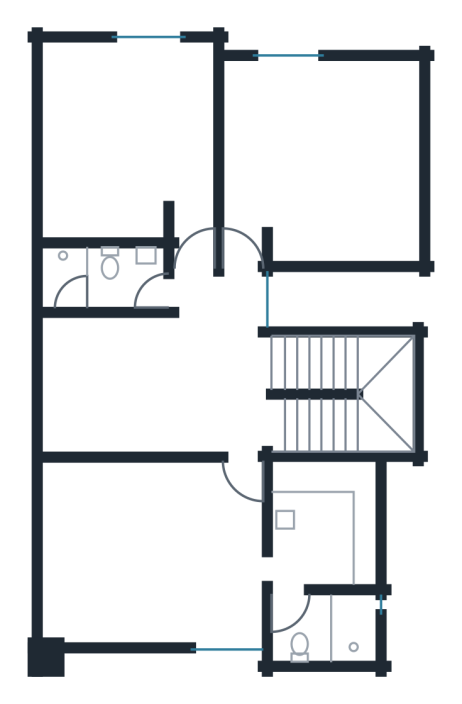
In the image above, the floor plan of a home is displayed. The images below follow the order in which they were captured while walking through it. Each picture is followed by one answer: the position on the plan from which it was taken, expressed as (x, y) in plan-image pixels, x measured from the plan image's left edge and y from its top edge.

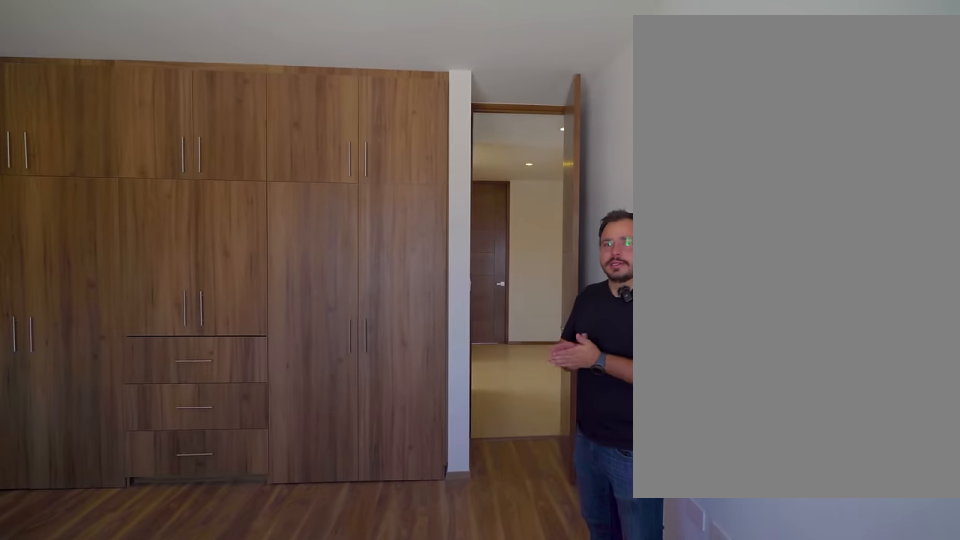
(246, 83)
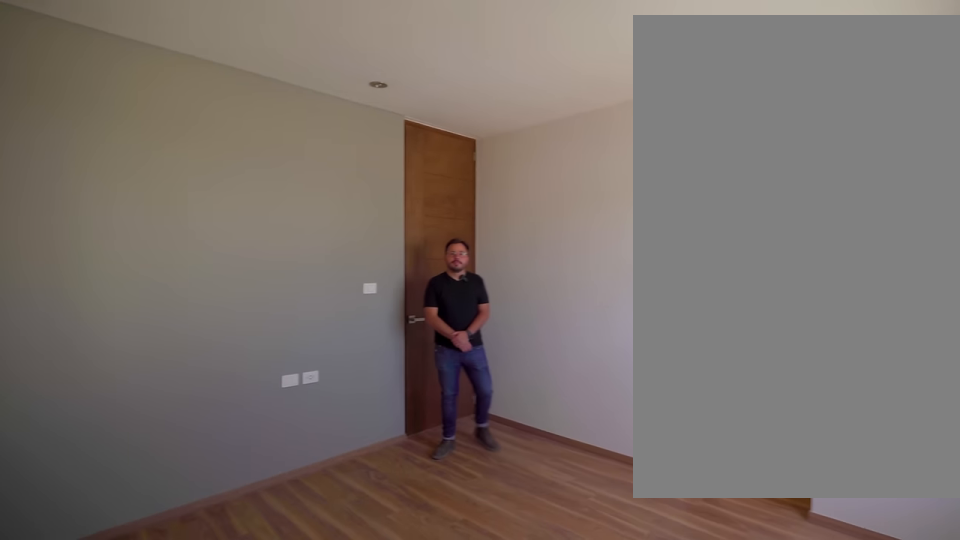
(64, 590)
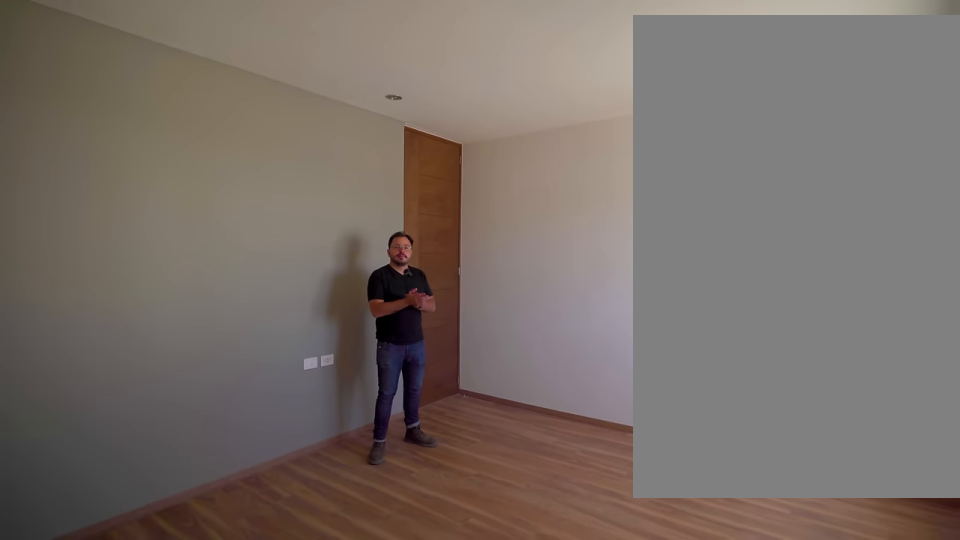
(74, 616)
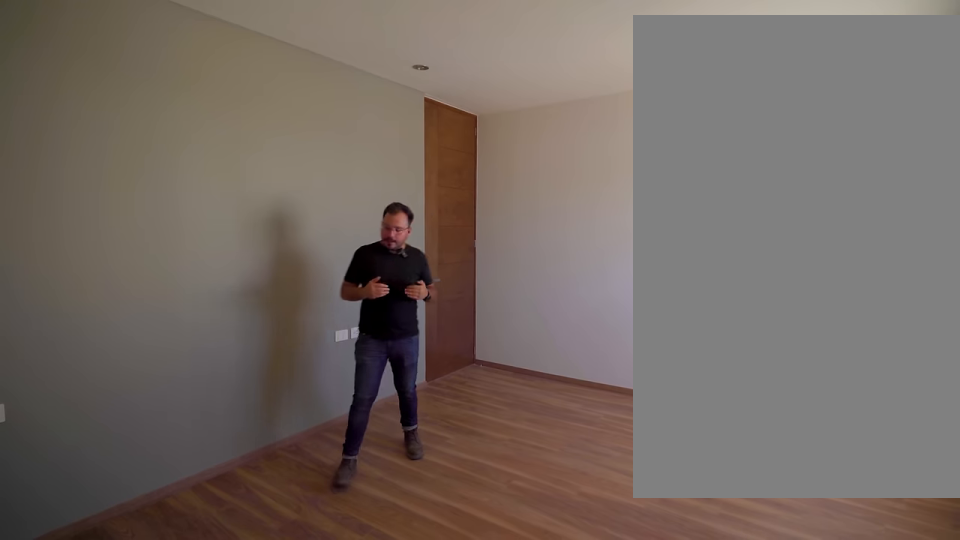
(69, 618)
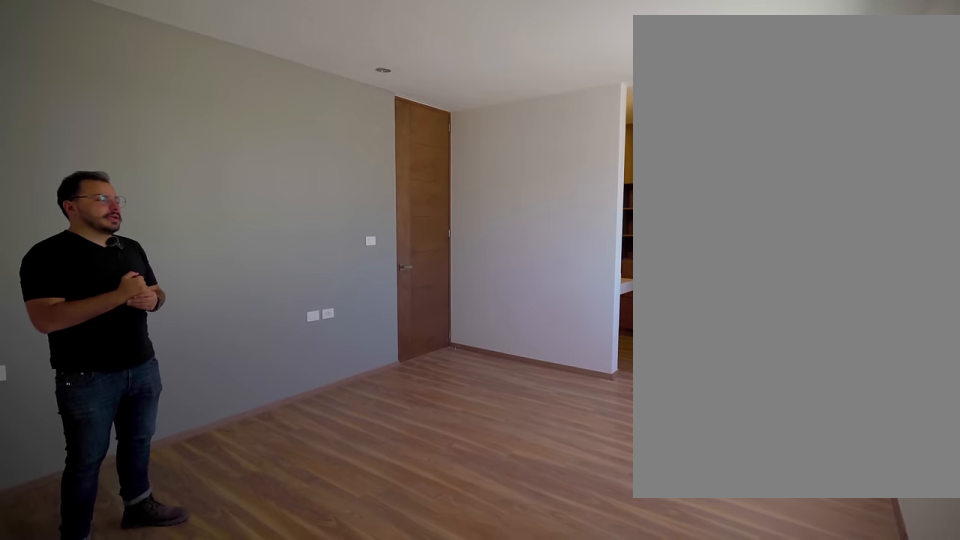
(66, 616)
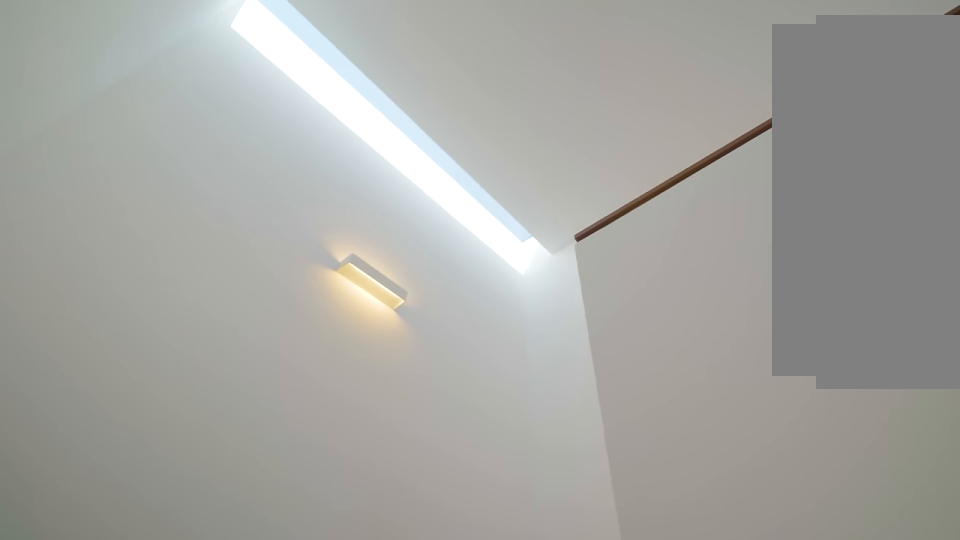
(363, 365)
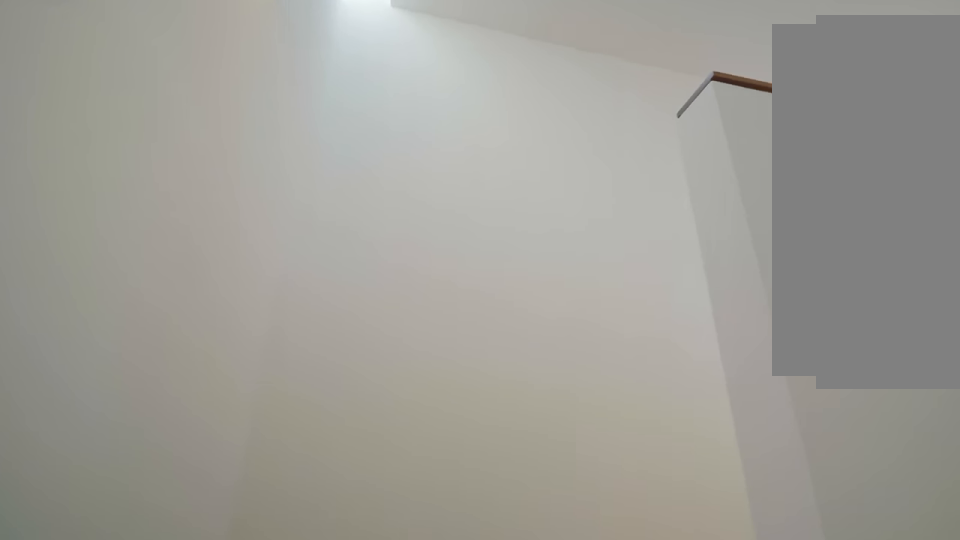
(373, 361)
